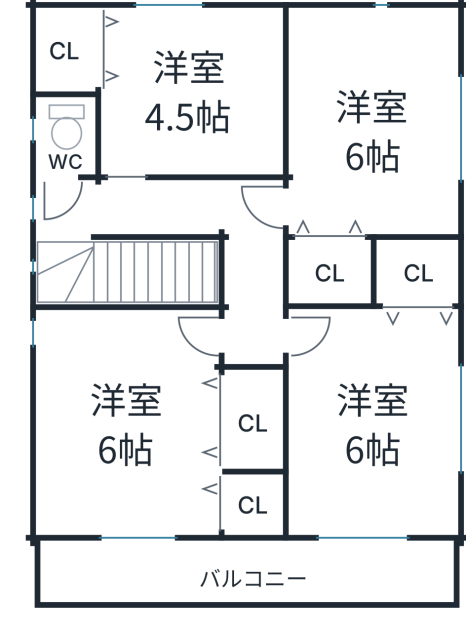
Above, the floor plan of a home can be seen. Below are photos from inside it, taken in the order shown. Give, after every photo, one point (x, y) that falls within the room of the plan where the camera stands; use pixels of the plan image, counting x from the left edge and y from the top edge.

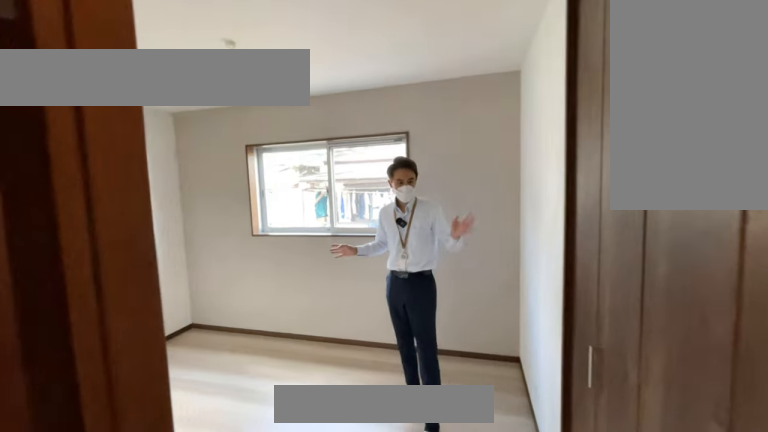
(352, 106)
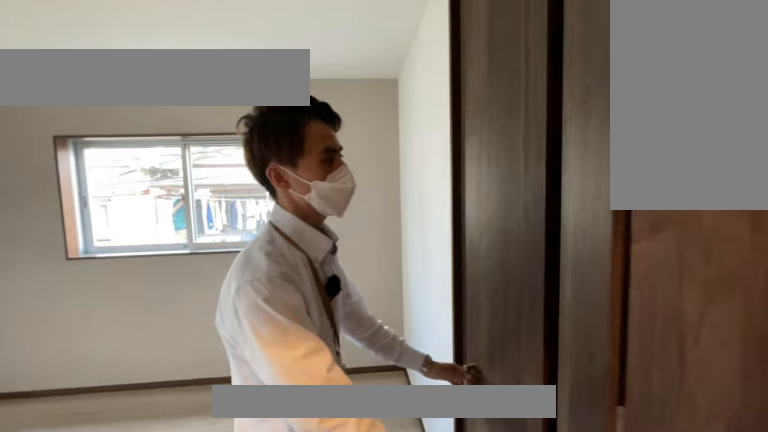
(352, 90)
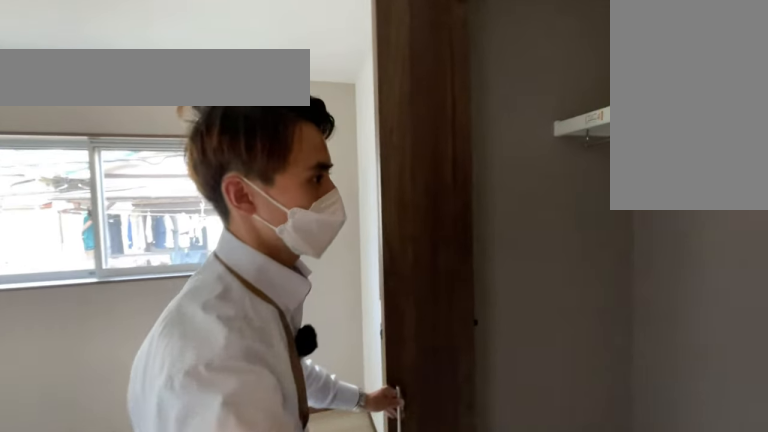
(352, 151)
